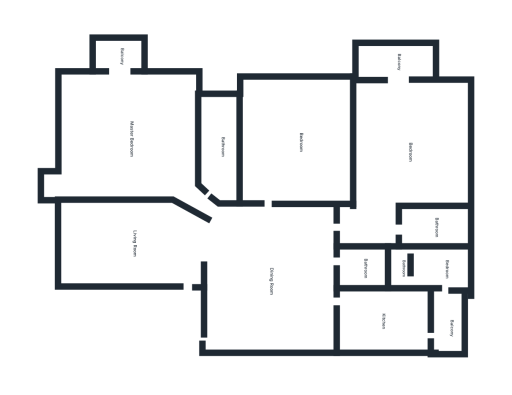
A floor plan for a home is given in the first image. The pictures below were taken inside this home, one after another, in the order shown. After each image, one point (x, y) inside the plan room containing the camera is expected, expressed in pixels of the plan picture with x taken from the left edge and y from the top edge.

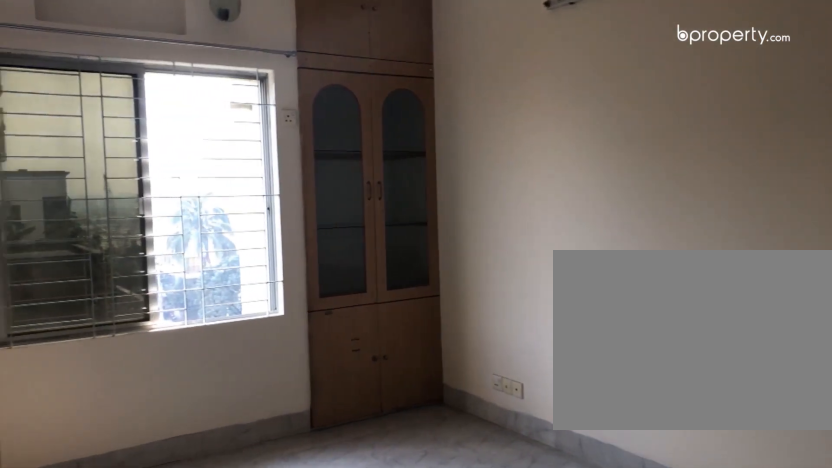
(129, 242)
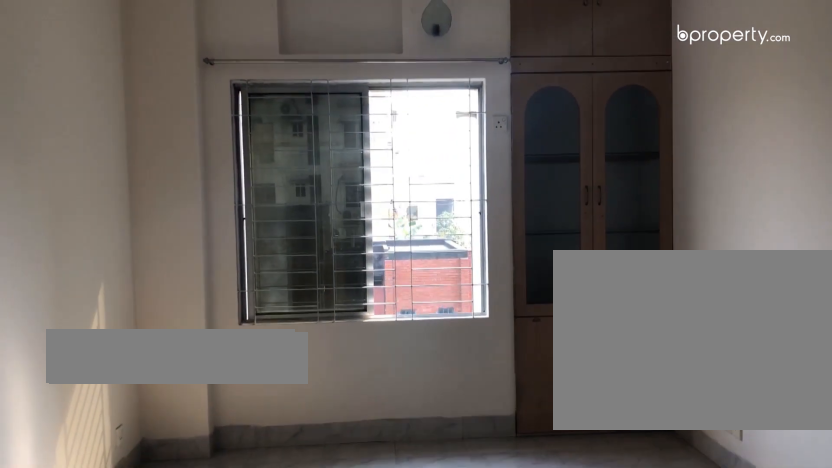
(129, 242)
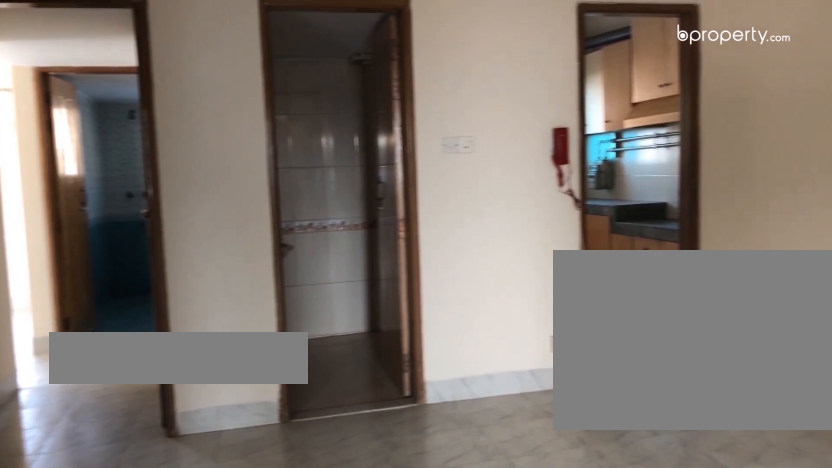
(274, 265)
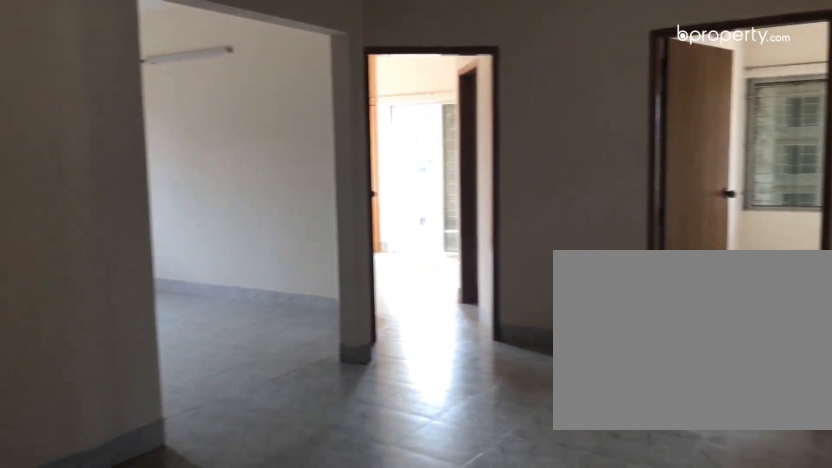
(273, 266)
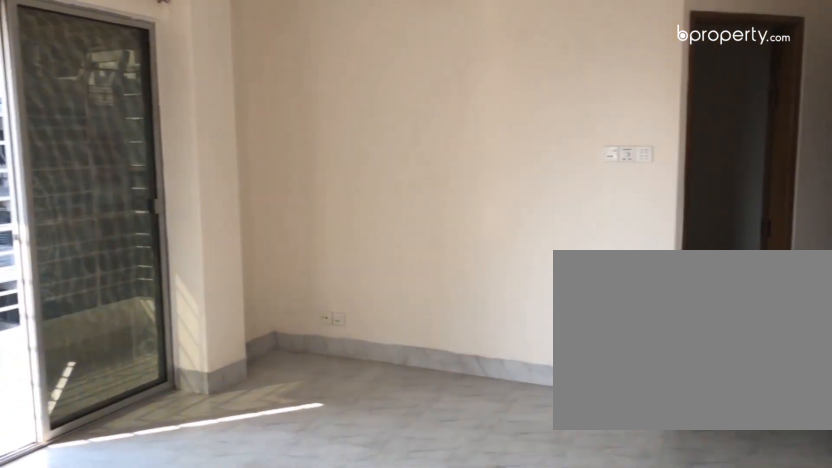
(124, 134)
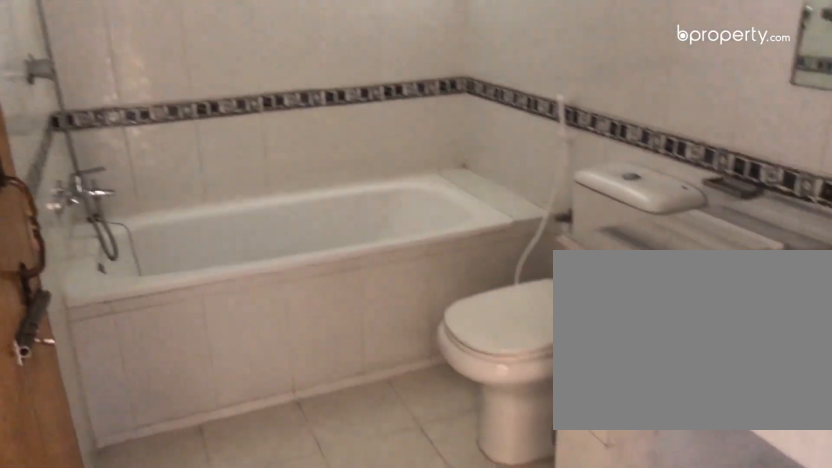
(225, 145)
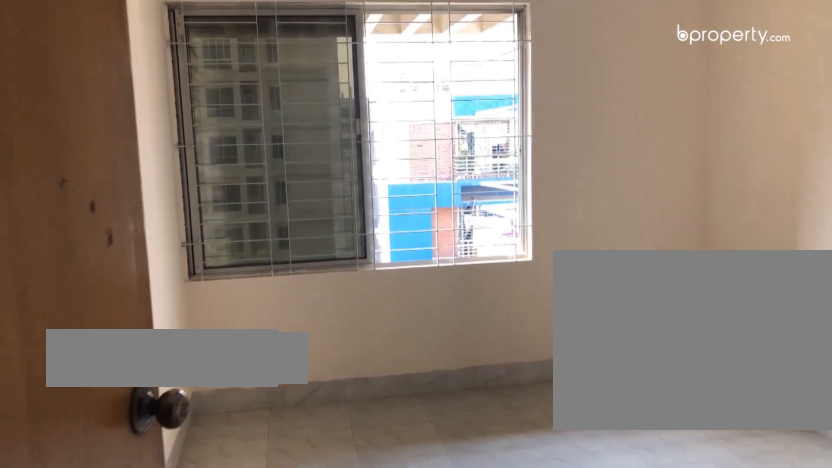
(292, 138)
